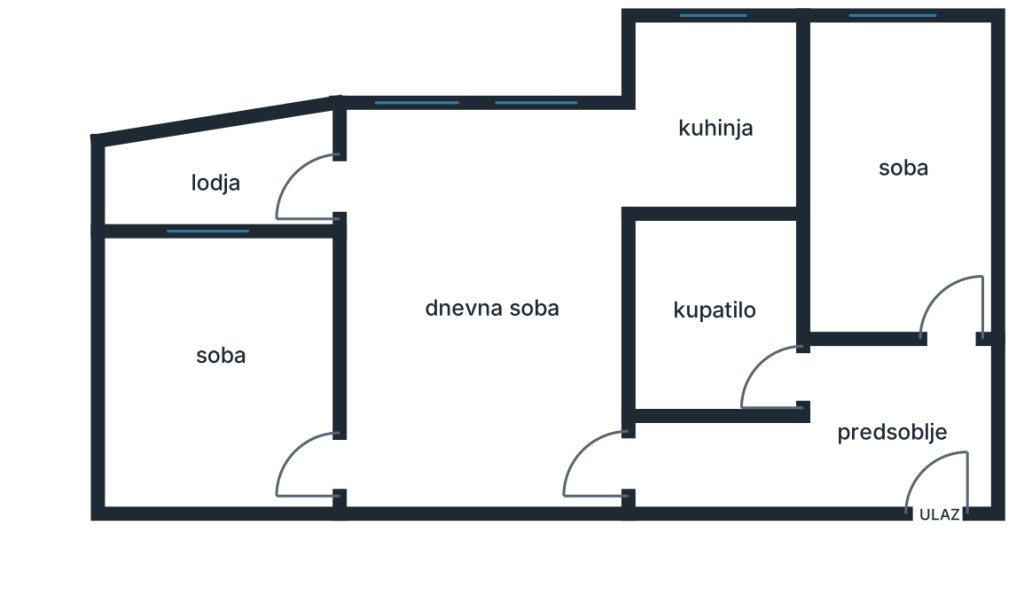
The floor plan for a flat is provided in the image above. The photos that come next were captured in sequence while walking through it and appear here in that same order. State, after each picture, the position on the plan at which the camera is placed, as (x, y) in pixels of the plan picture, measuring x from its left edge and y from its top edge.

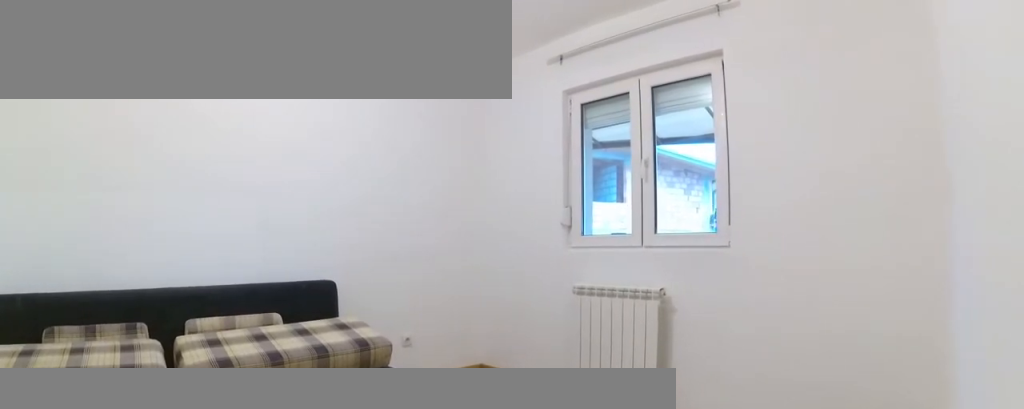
(332, 448)
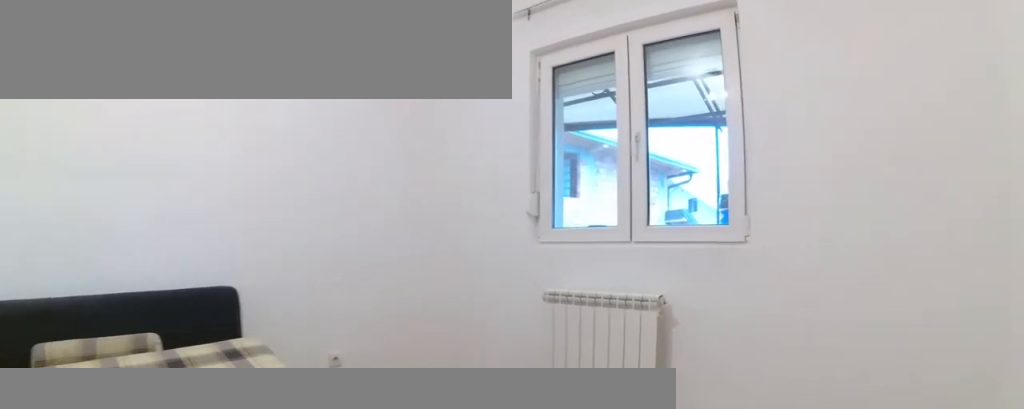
(309, 386)
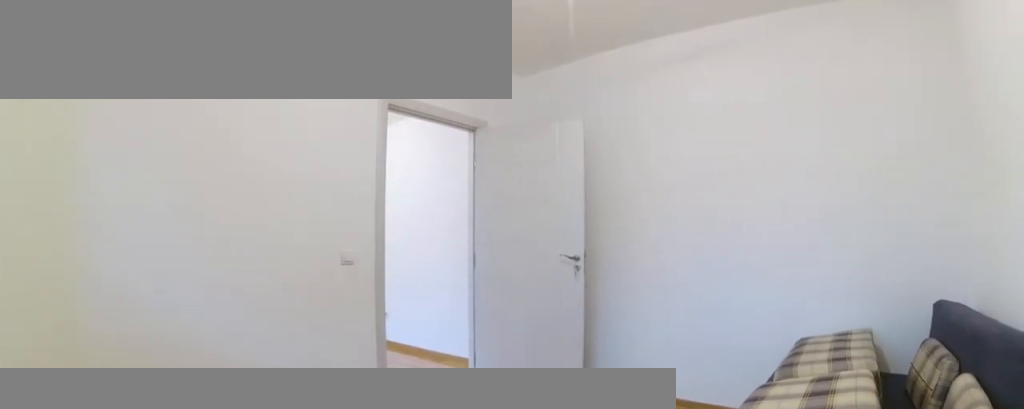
(143, 256)
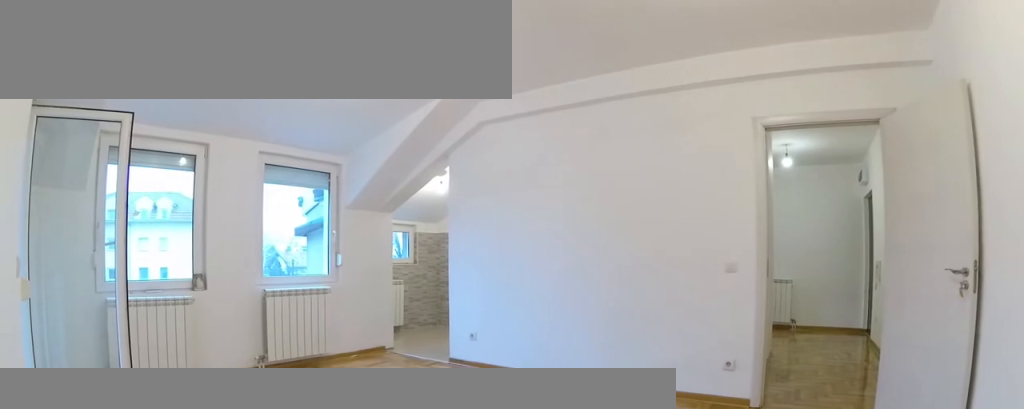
(335, 463)
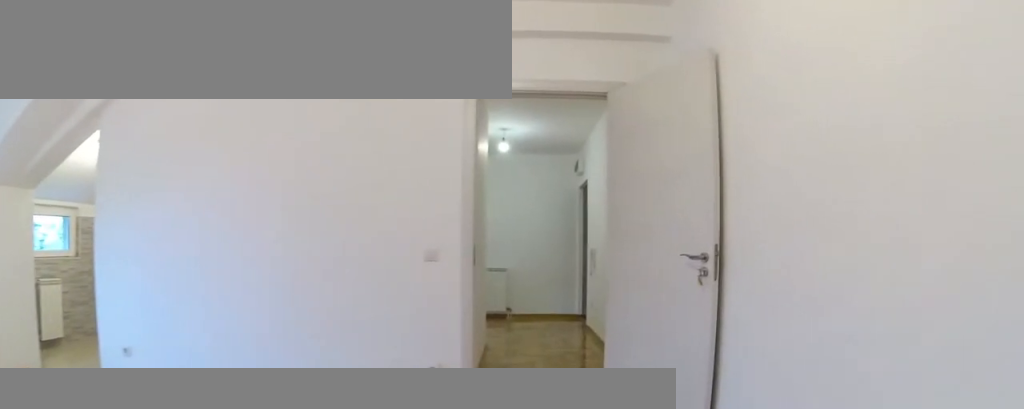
(425, 456)
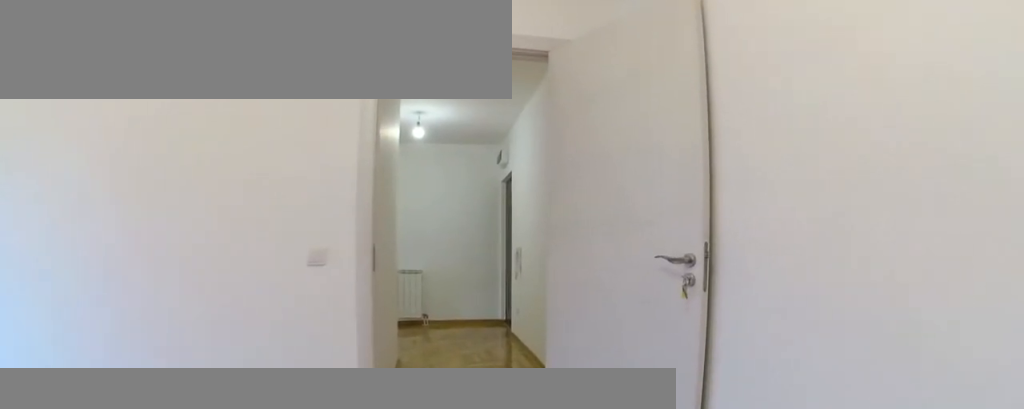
(467, 459)
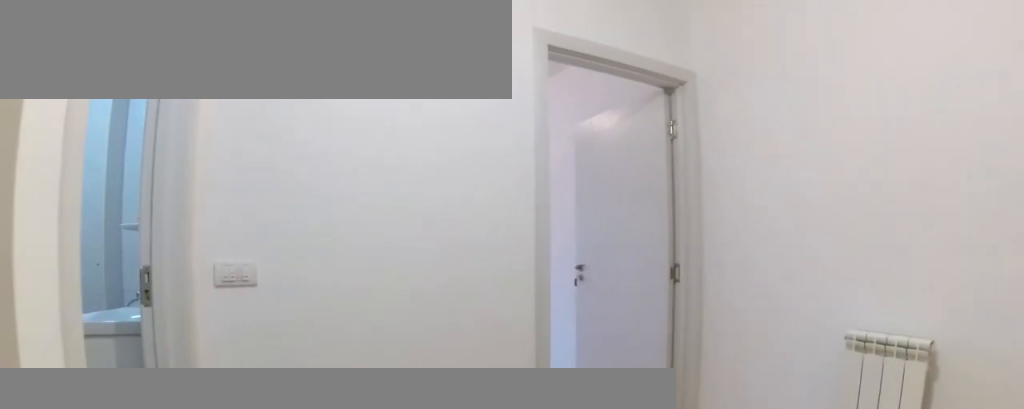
(821, 466)
